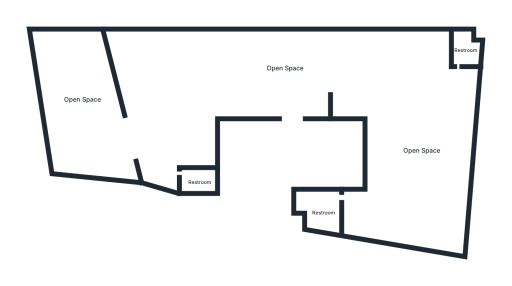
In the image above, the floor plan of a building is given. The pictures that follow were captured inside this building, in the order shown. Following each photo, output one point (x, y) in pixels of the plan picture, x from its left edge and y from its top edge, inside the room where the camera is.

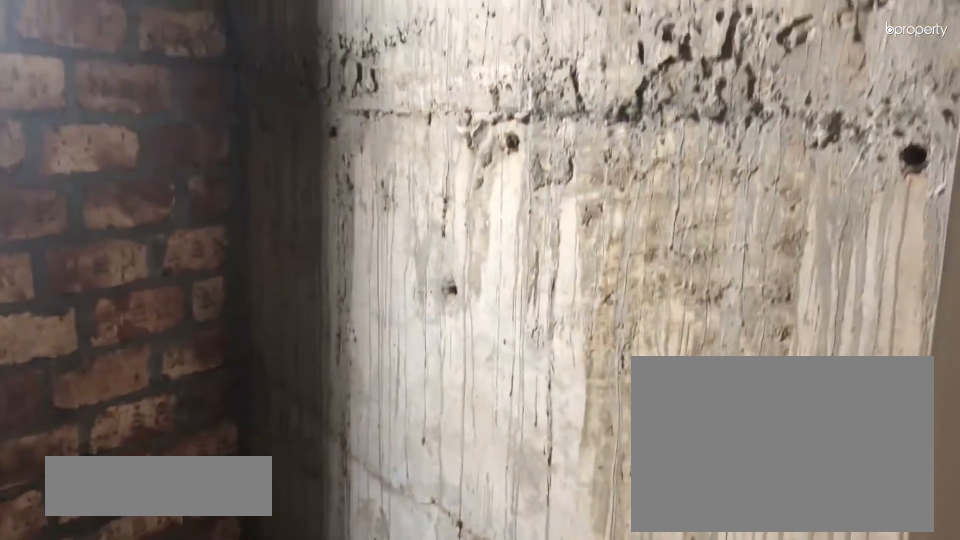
(464, 53)
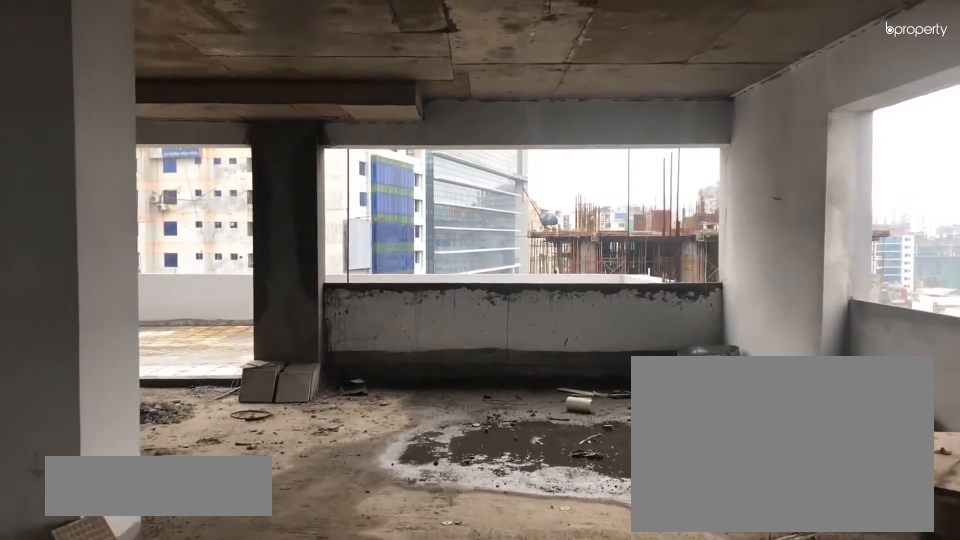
(227, 46)
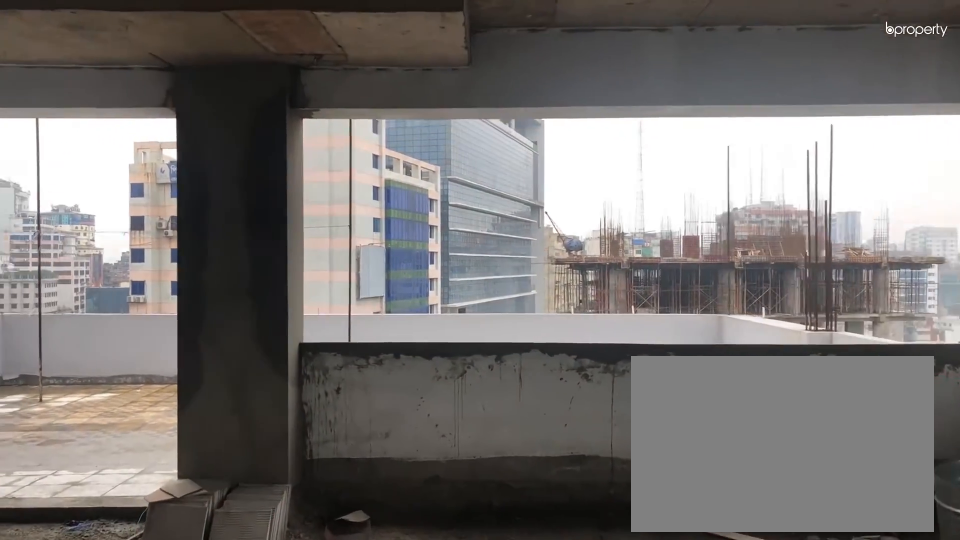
(145, 71)
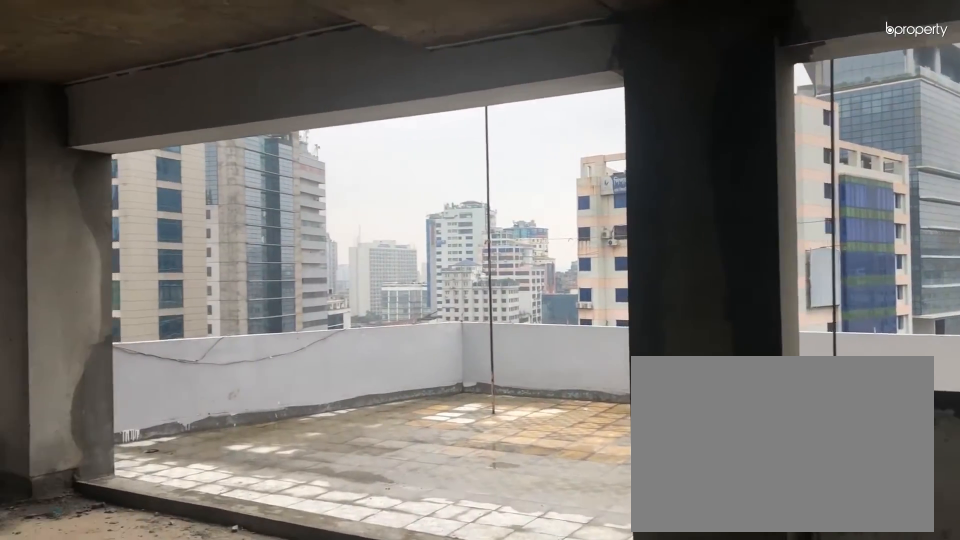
(145, 71)
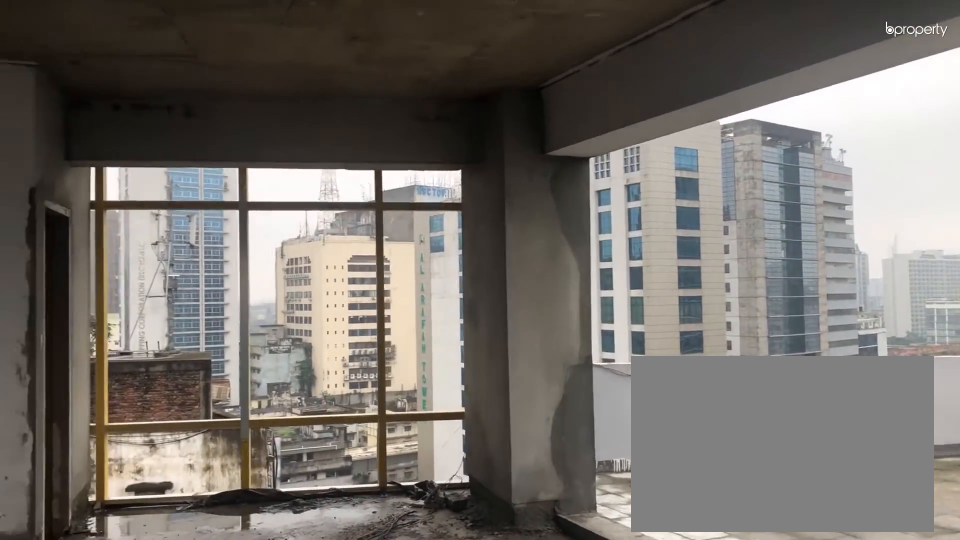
(173, 150)
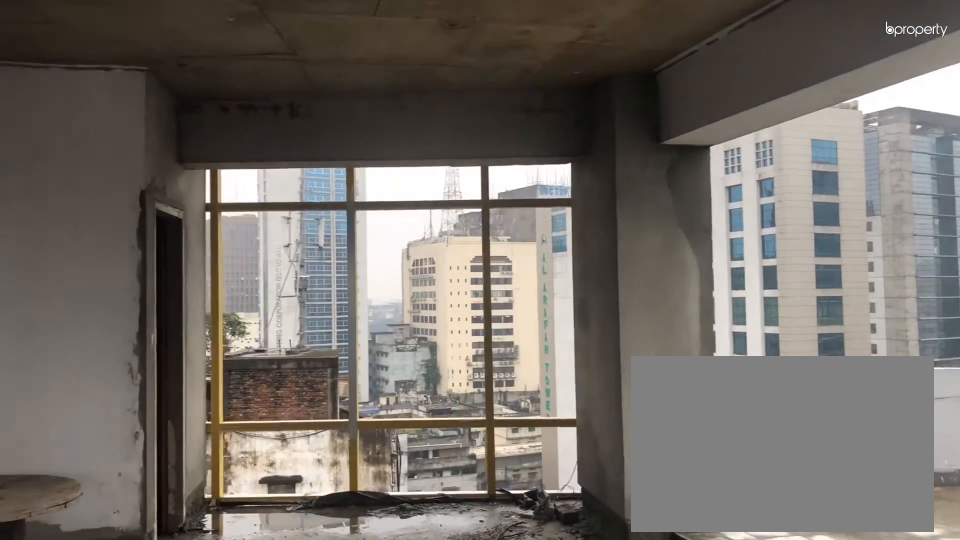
(173, 150)
